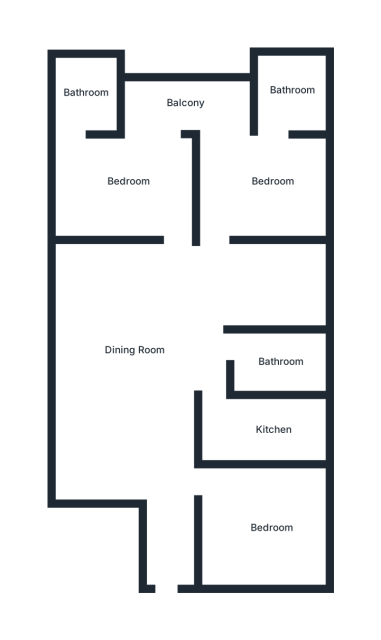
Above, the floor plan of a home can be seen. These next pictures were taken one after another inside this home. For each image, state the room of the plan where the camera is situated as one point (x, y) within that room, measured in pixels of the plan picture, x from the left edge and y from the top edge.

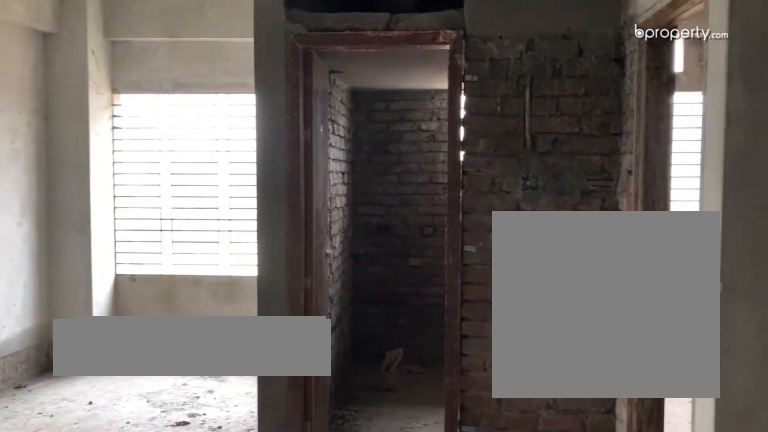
(136, 351)
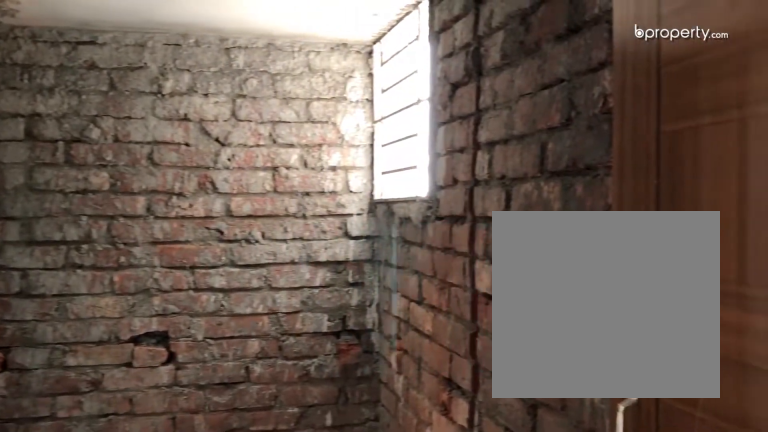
(92, 93)
